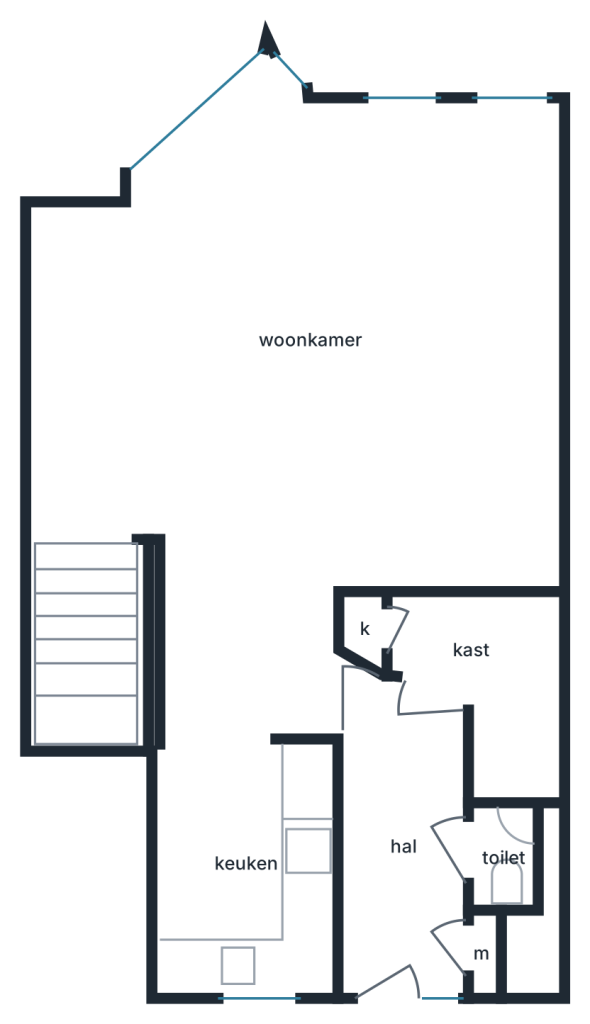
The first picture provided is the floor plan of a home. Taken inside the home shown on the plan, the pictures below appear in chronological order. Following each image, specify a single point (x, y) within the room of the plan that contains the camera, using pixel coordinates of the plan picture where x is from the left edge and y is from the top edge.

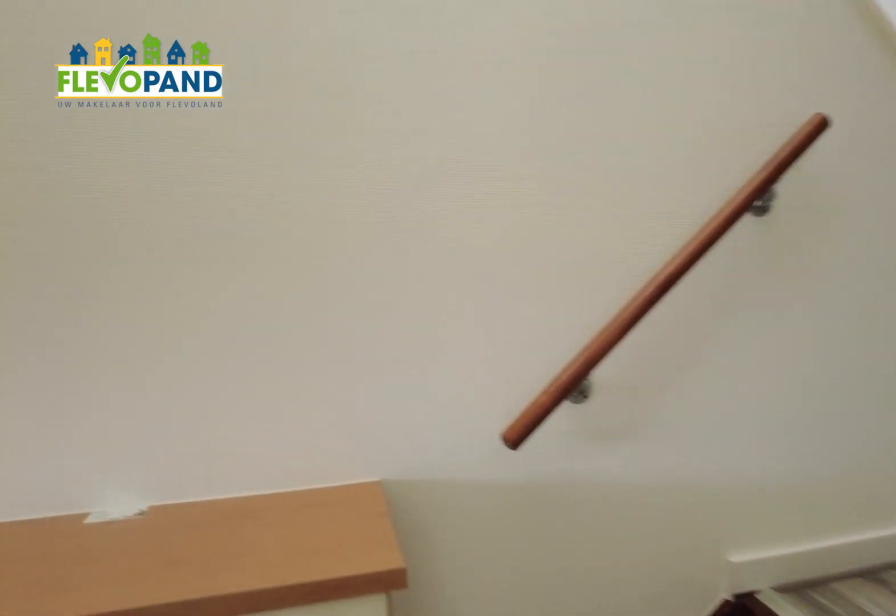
(309, 494)
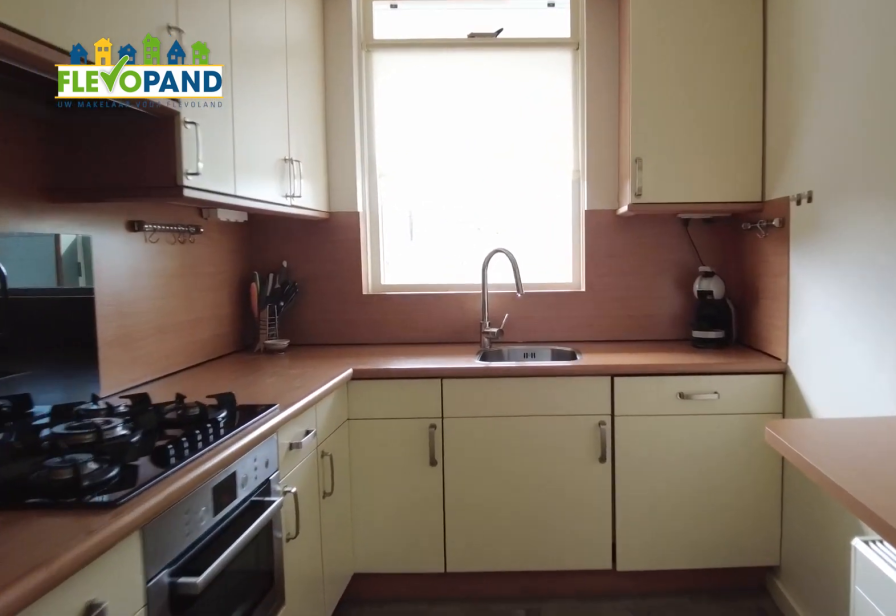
(247, 866)
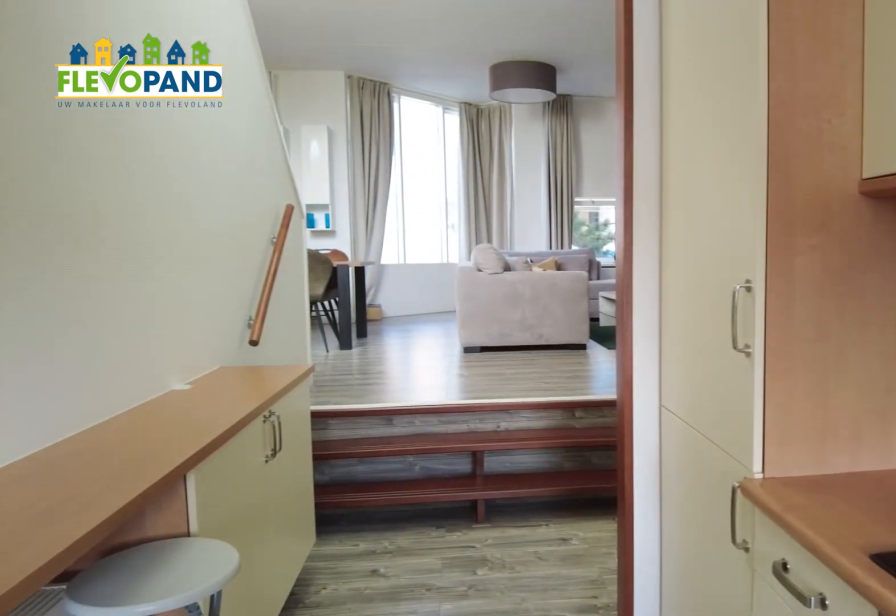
(247, 866)
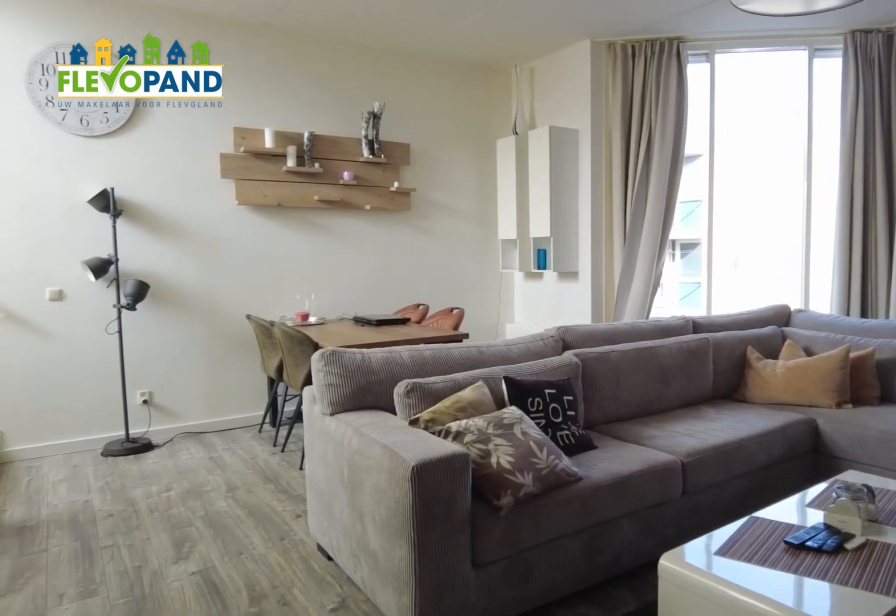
(309, 493)
